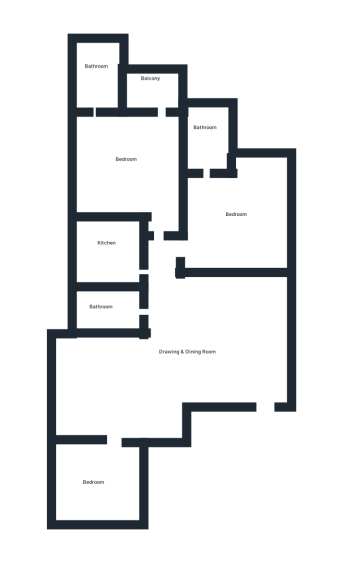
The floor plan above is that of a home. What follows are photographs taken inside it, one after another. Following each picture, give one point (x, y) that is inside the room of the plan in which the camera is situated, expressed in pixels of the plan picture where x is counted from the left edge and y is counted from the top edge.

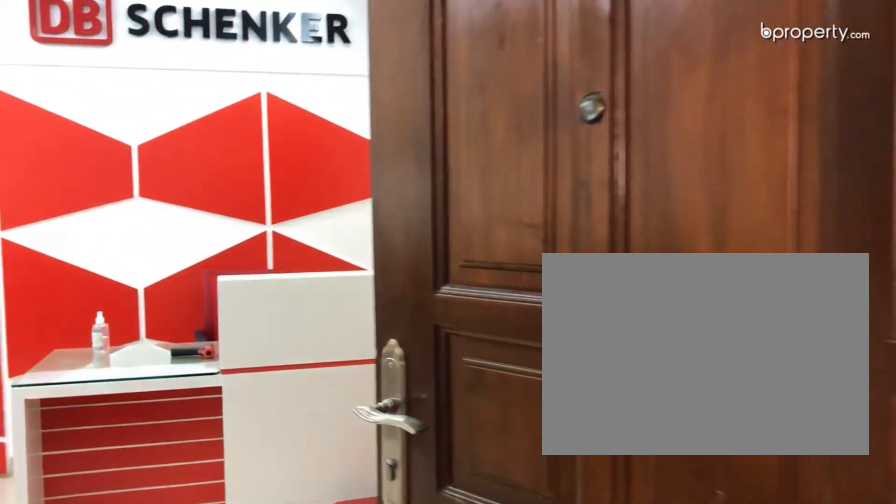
(236, 353)
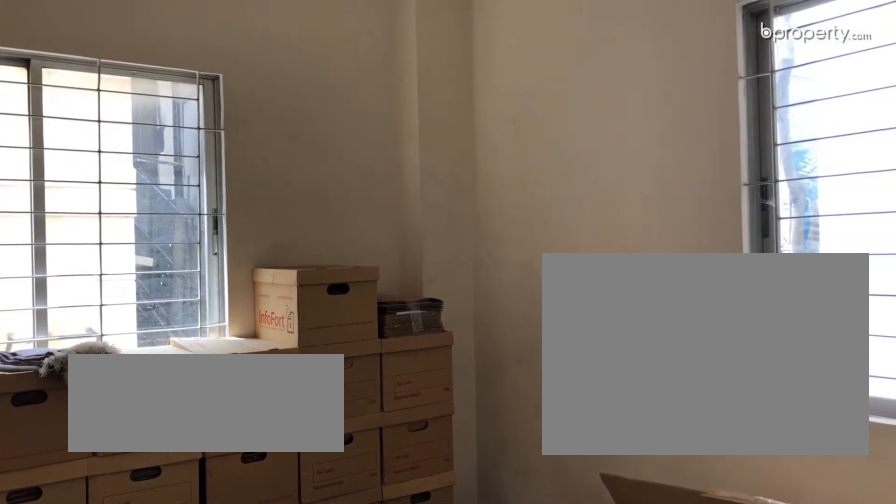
(103, 481)
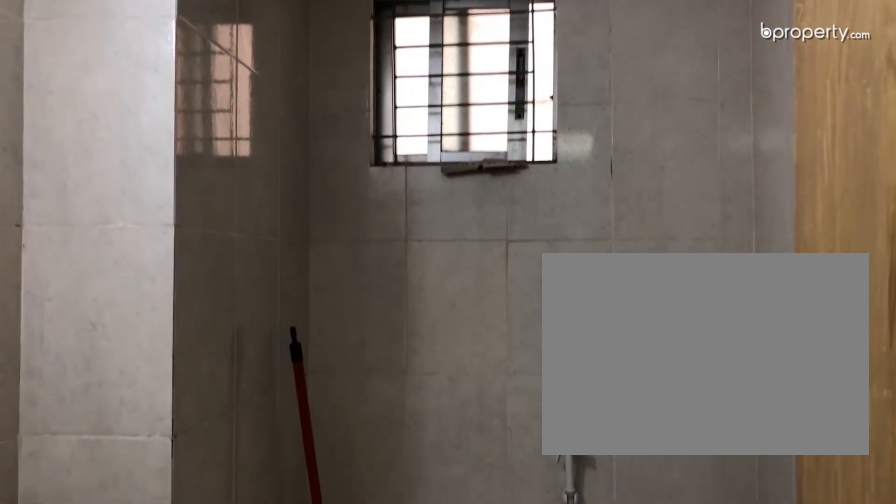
(115, 315)
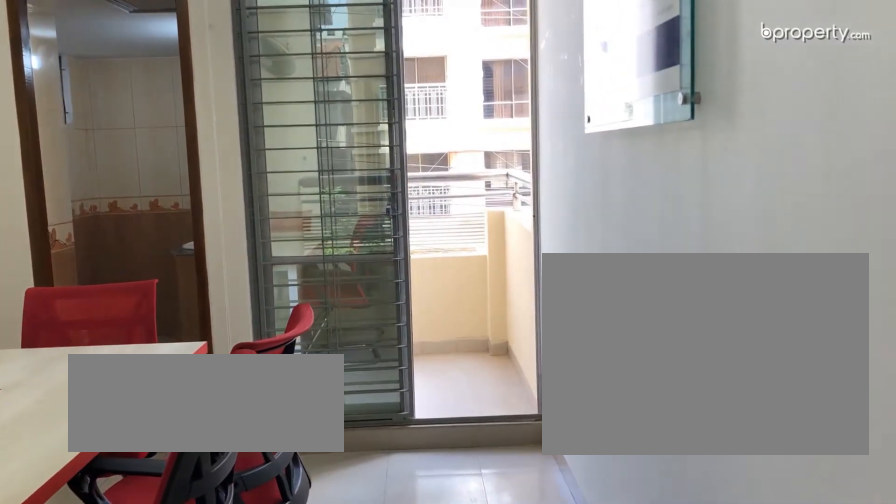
(118, 160)
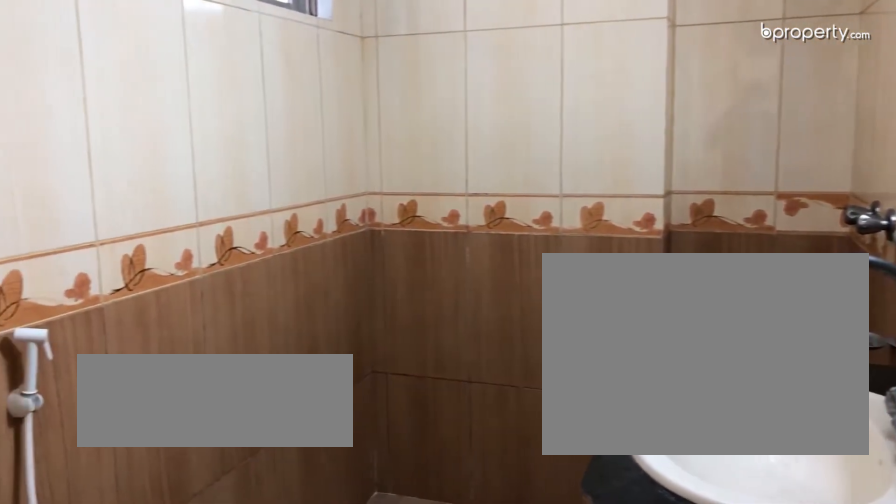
(99, 68)
